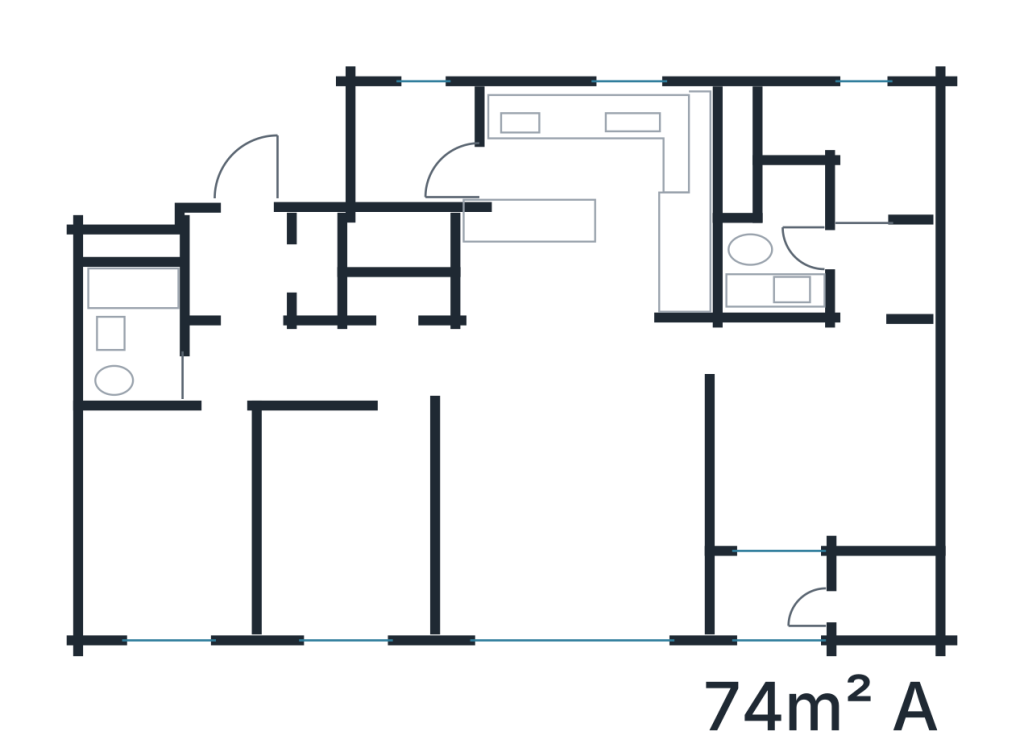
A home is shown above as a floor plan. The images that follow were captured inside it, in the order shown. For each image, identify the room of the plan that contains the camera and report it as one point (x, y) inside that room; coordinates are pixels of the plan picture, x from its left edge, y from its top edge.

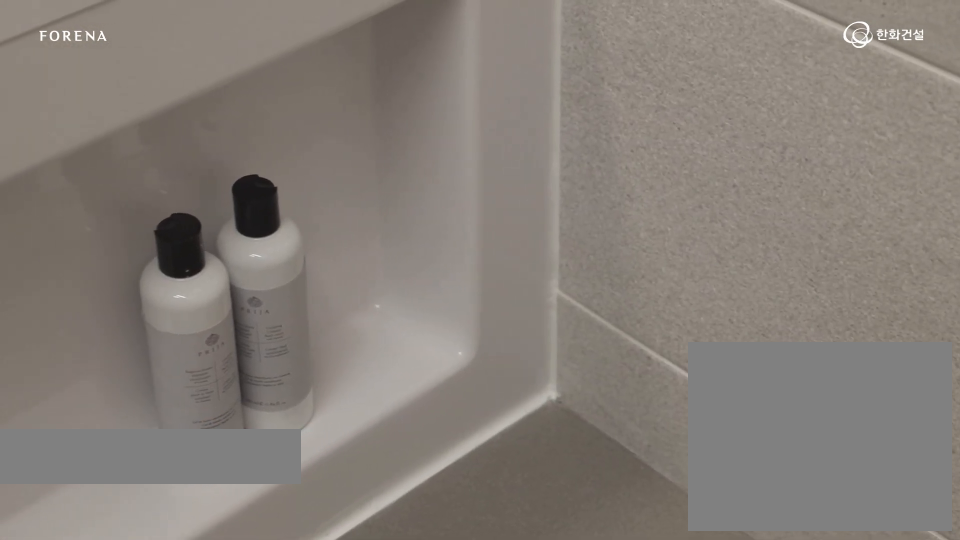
(172, 371)
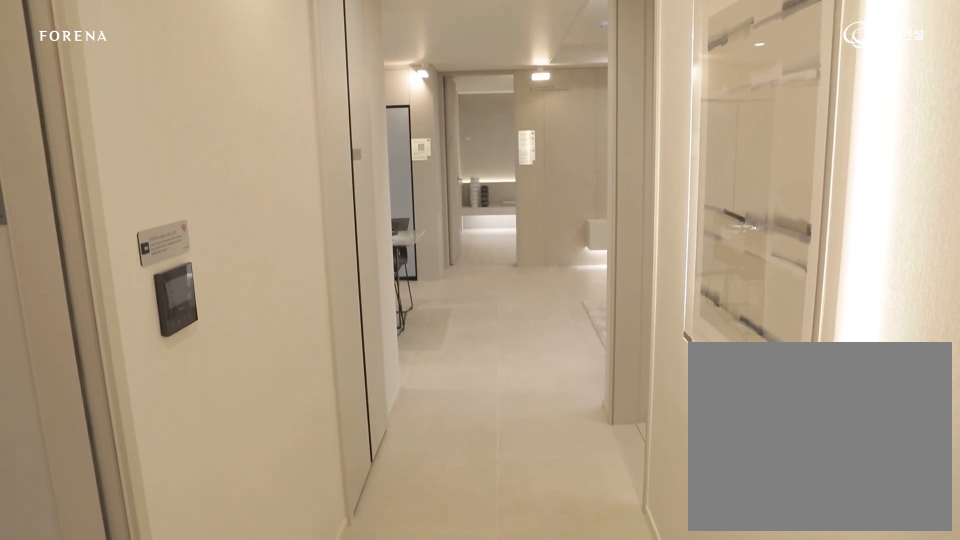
(365, 363)
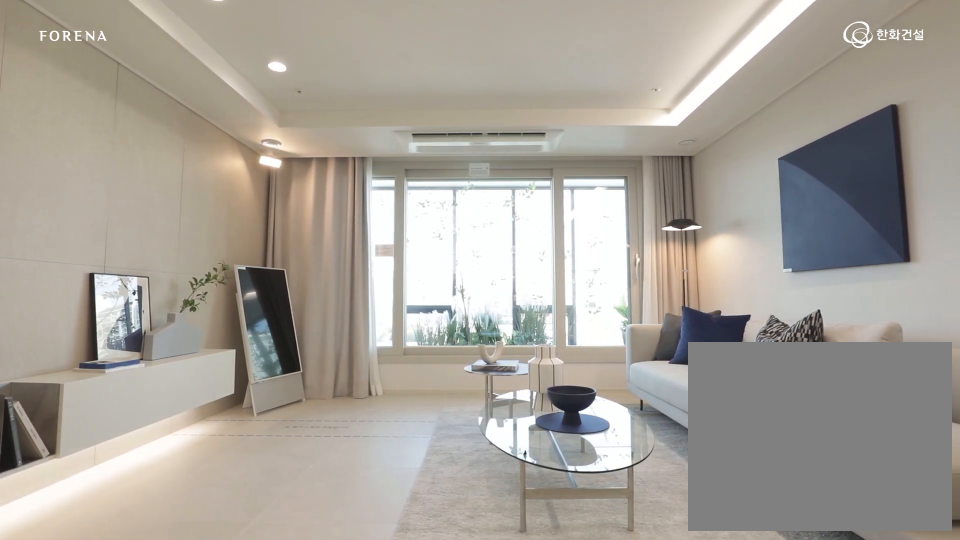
(580, 494)
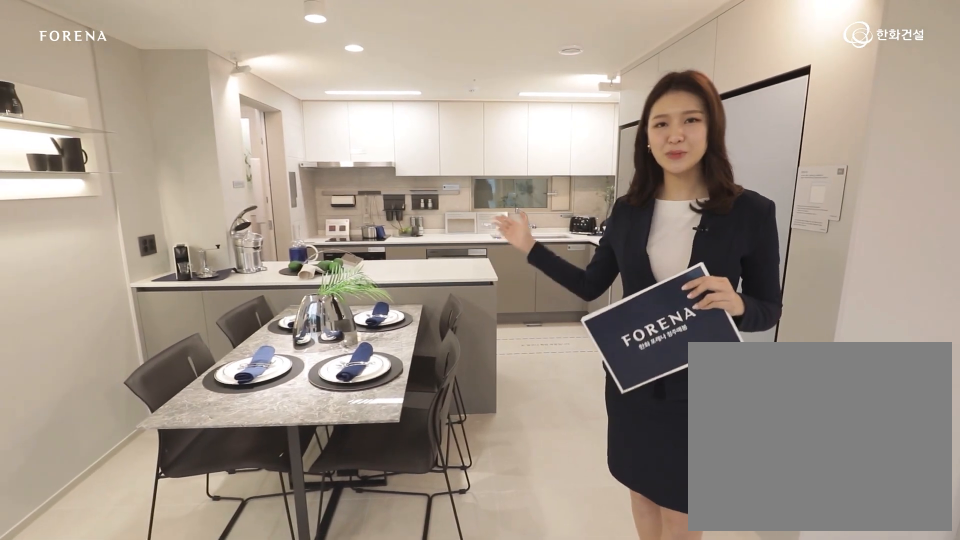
(562, 287)
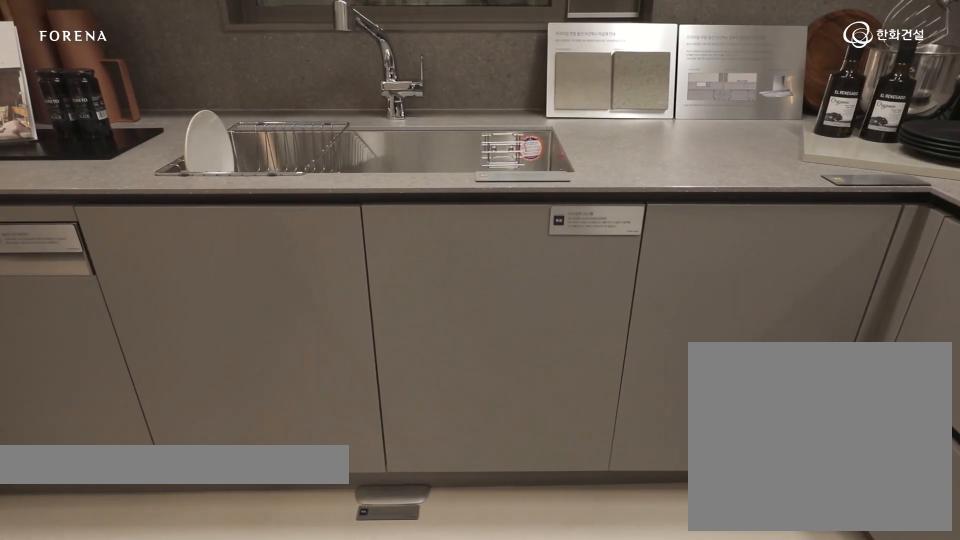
(561, 287)
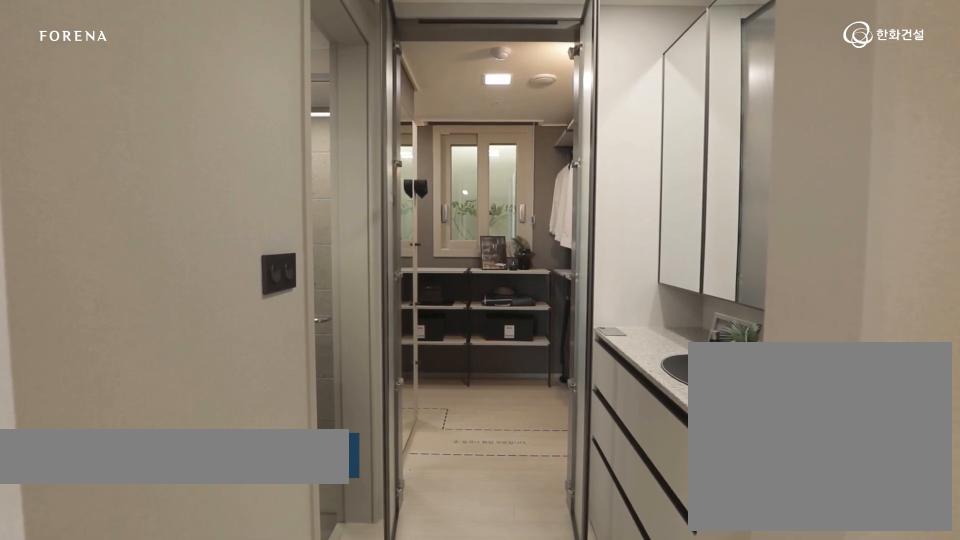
(827, 421)
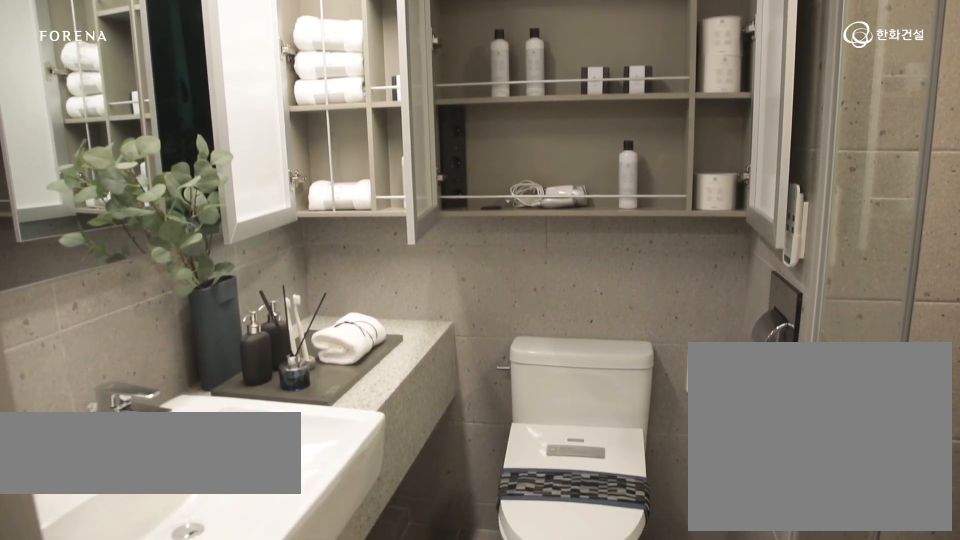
(813, 251)
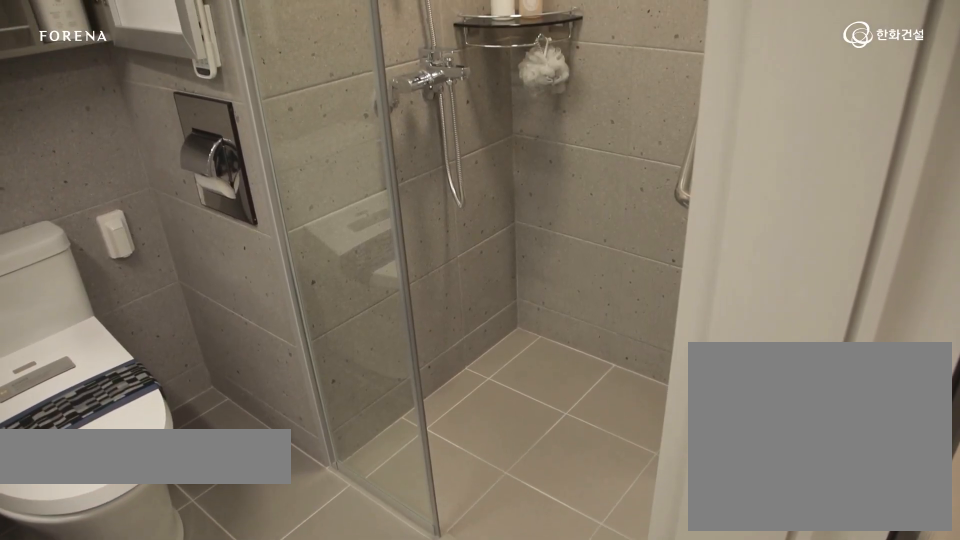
(813, 251)
